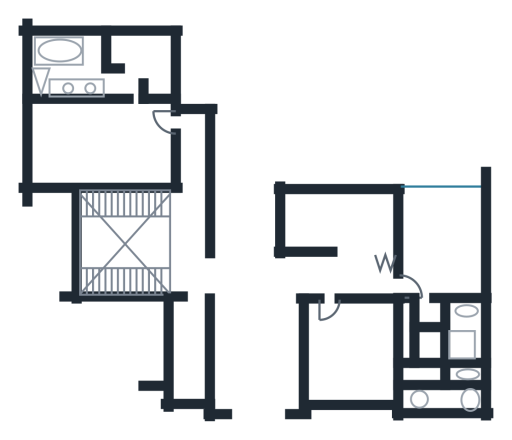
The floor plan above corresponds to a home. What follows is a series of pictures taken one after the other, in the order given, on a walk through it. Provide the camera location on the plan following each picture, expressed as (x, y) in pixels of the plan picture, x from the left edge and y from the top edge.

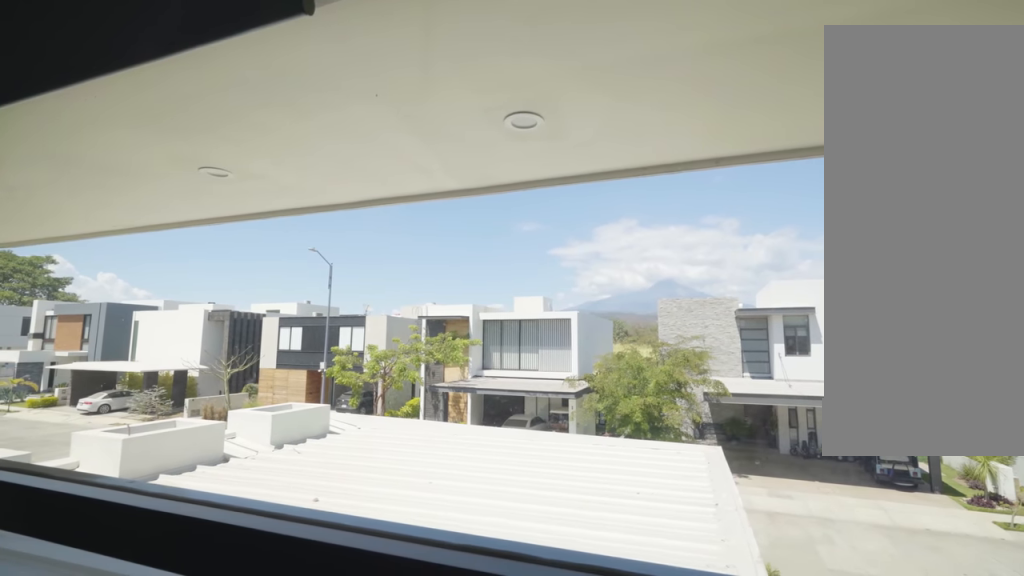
(353, 390)
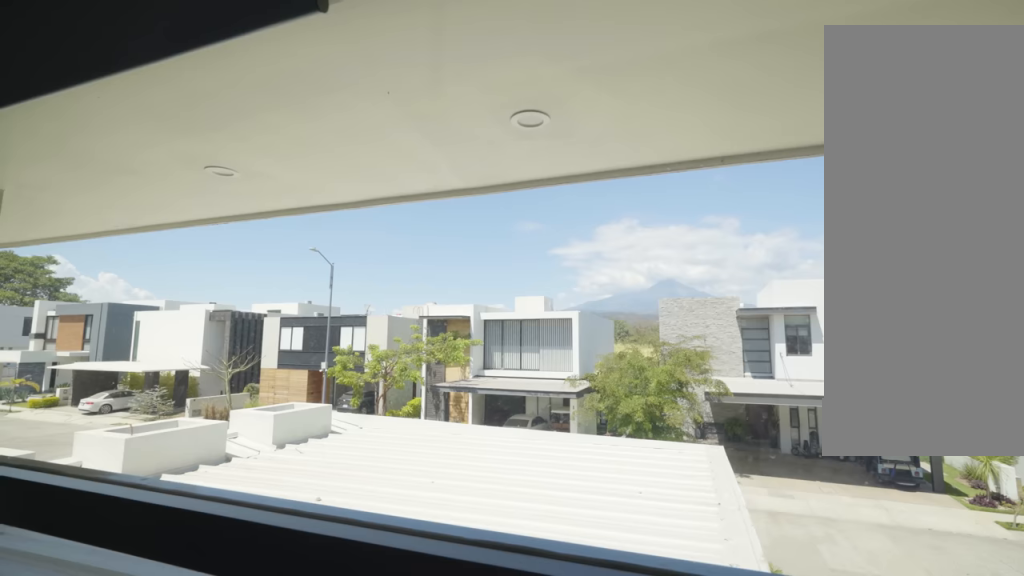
(353, 391)
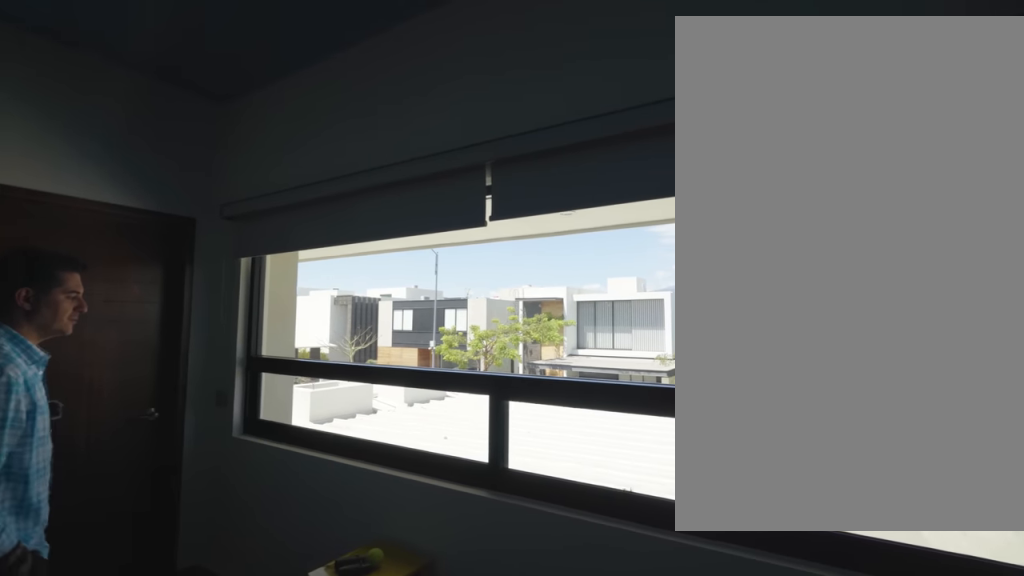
(351, 391)
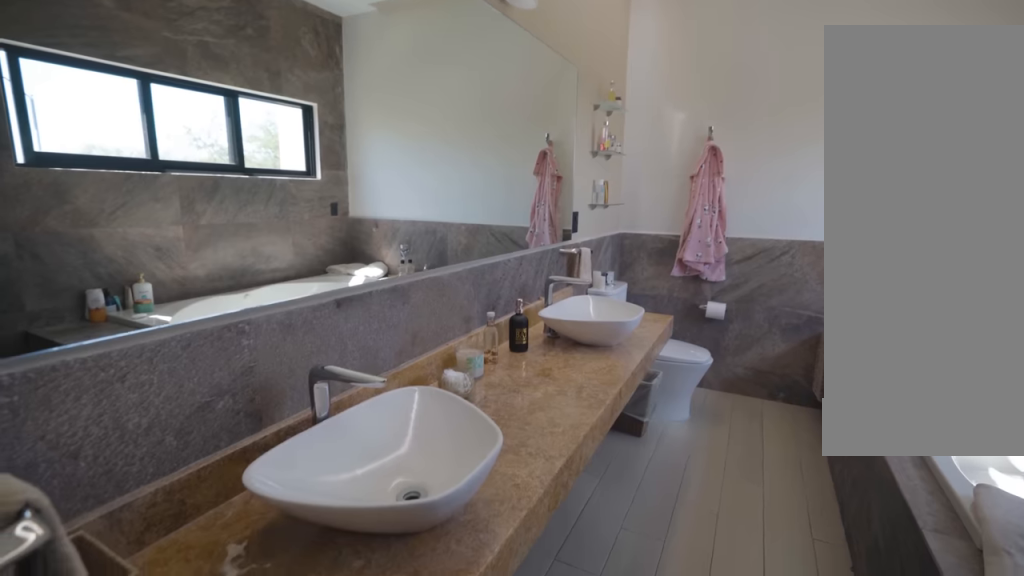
(100, 73)
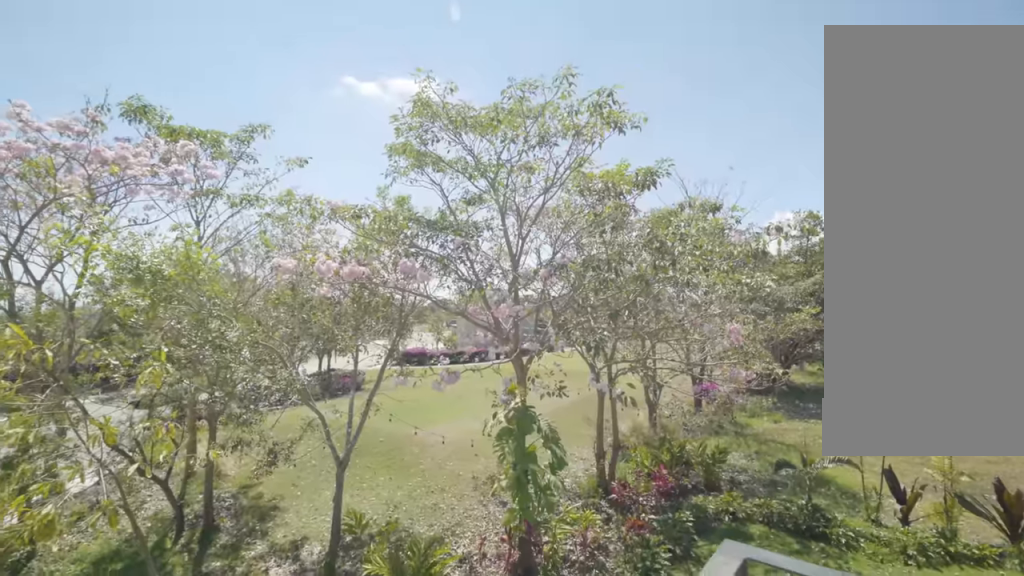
(200, 43)
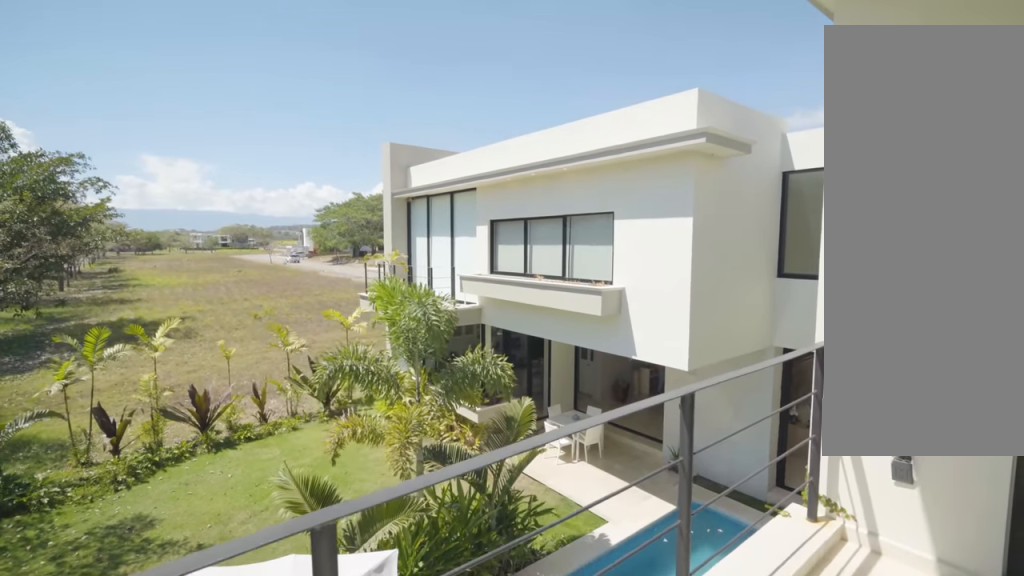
(207, 80)
